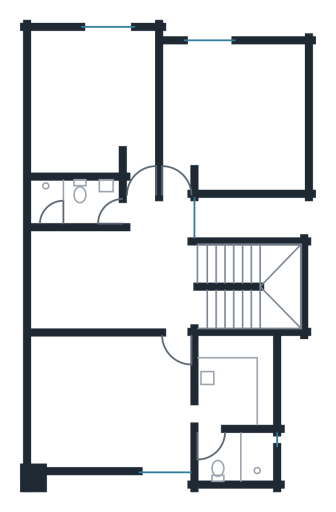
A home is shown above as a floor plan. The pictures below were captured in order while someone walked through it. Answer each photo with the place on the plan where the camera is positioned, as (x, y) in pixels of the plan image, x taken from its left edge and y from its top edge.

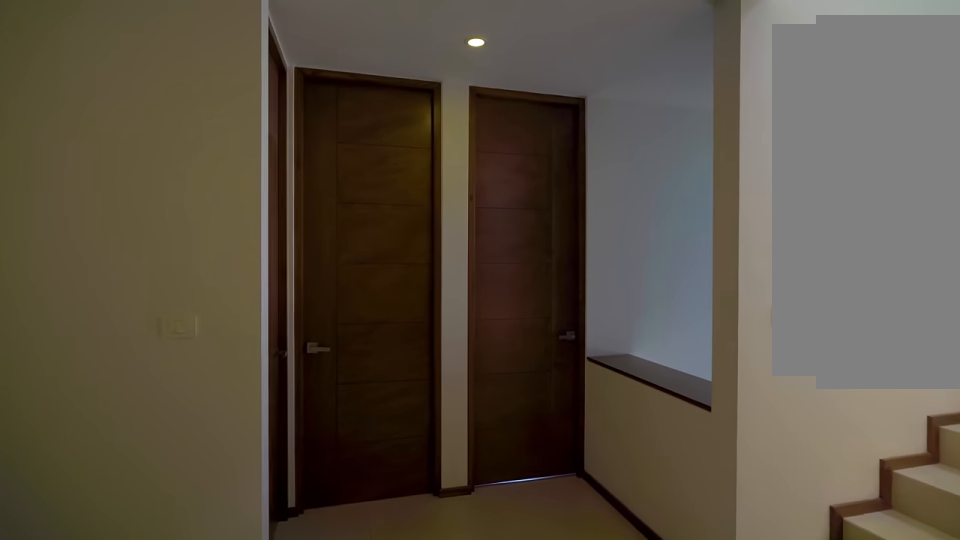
(107, 290)
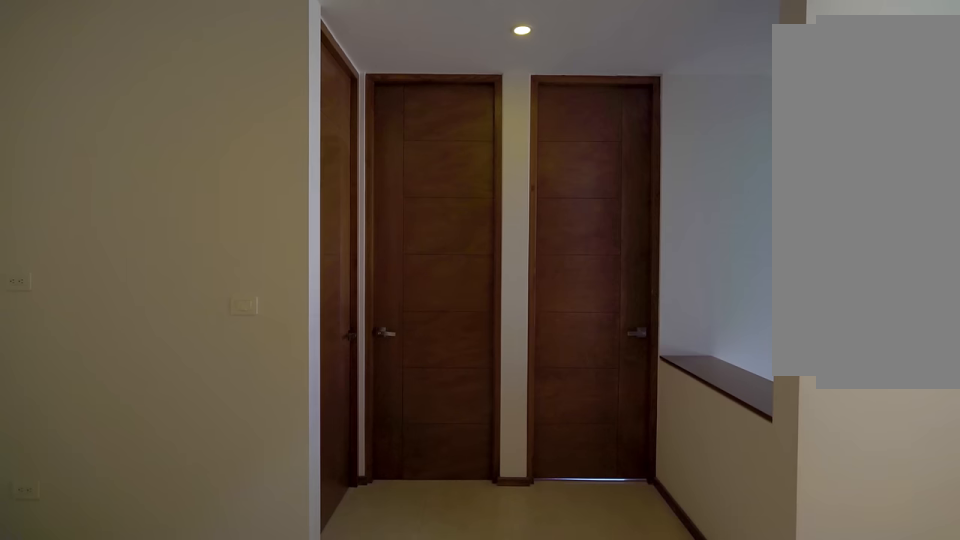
(123, 282)
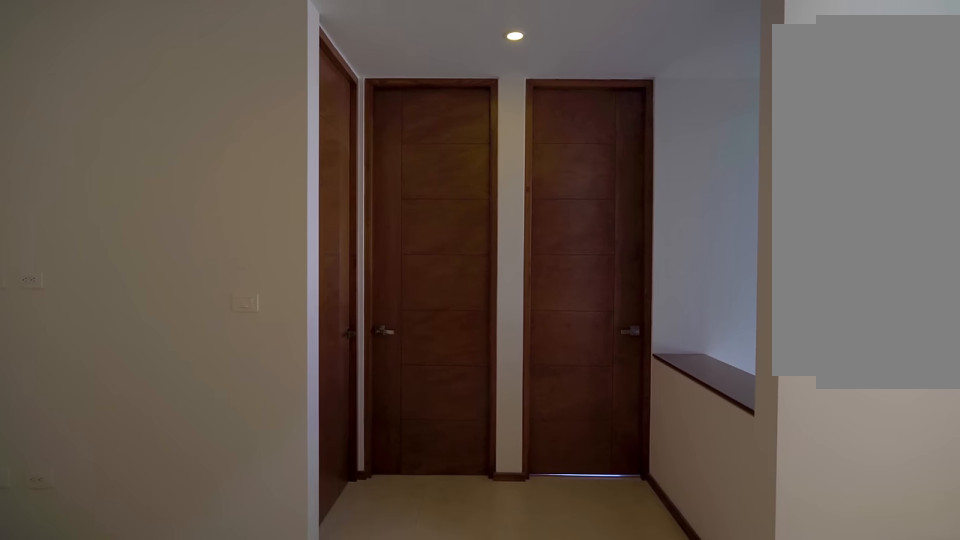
(150, 269)
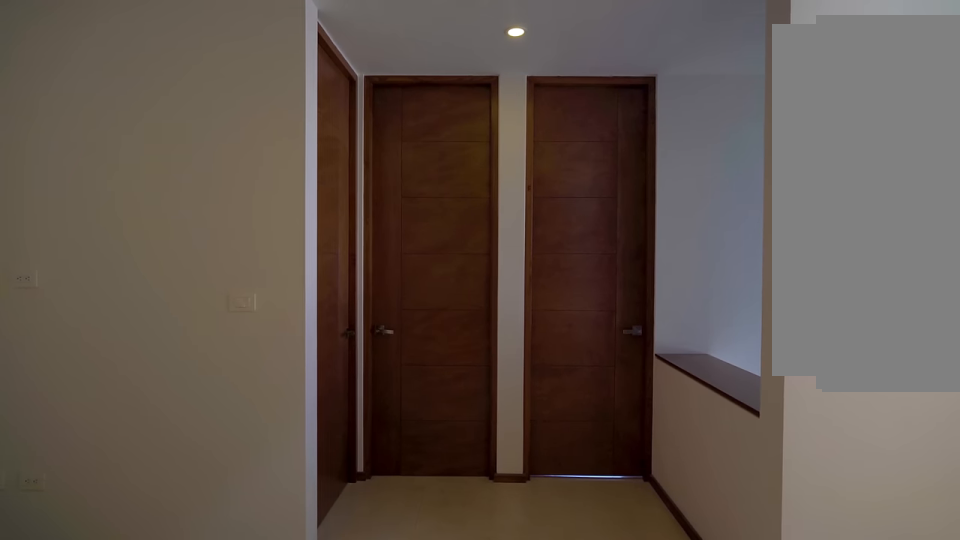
(151, 269)
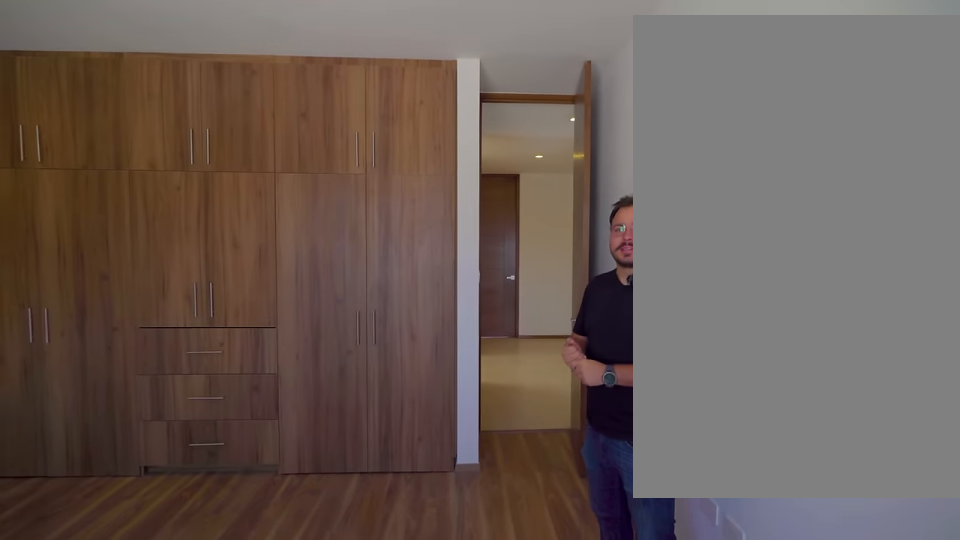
(179, 60)
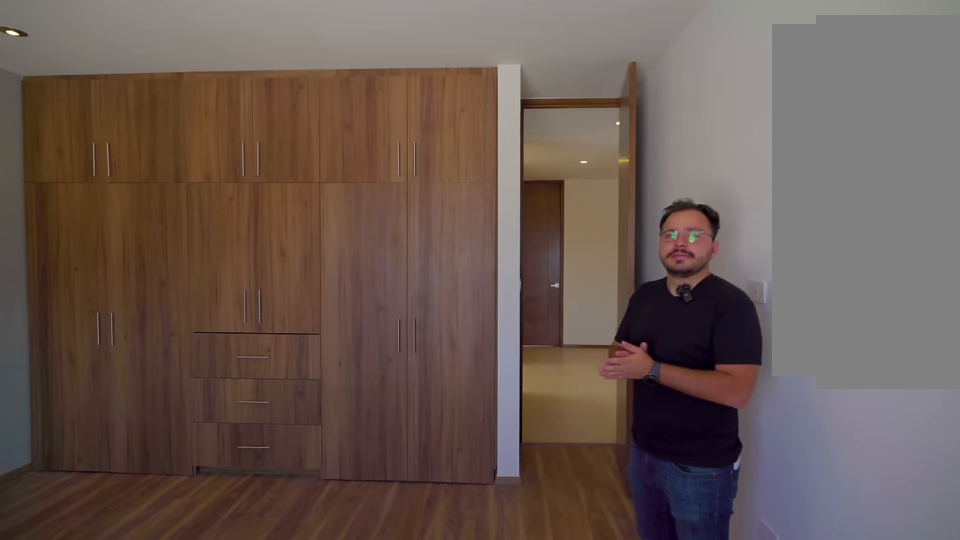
(180, 60)
